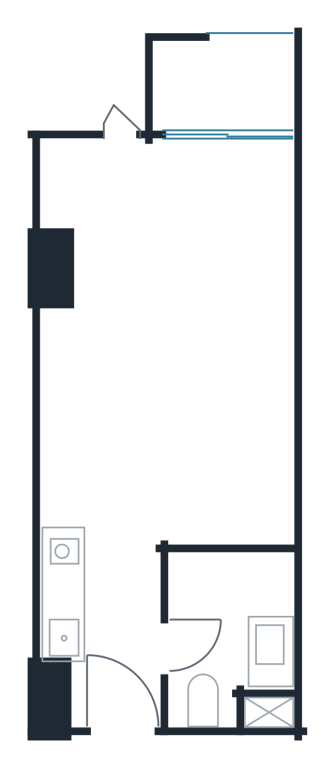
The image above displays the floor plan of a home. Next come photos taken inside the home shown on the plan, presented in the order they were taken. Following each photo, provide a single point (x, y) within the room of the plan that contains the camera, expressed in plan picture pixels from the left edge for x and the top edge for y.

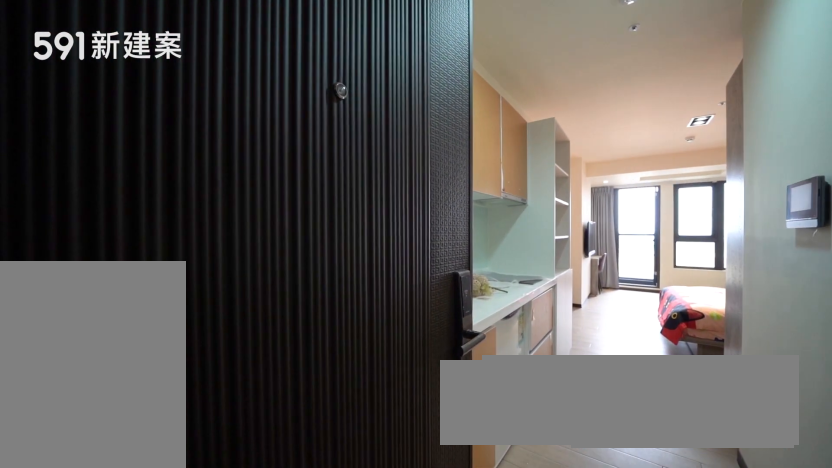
(114, 697)
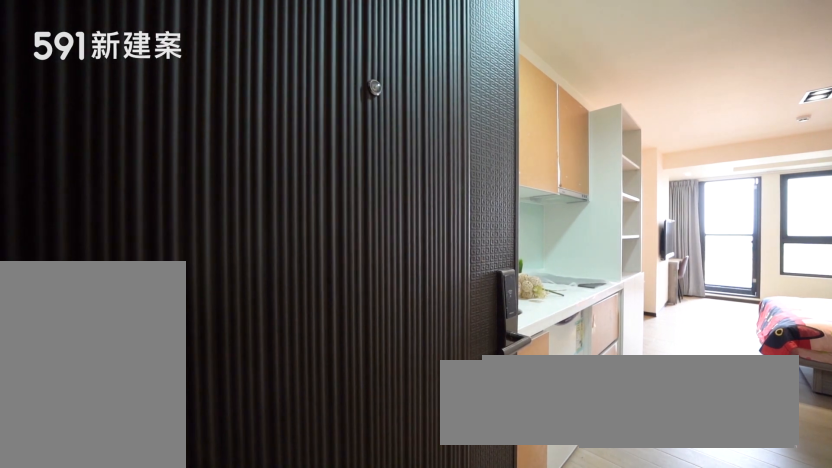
(114, 697)
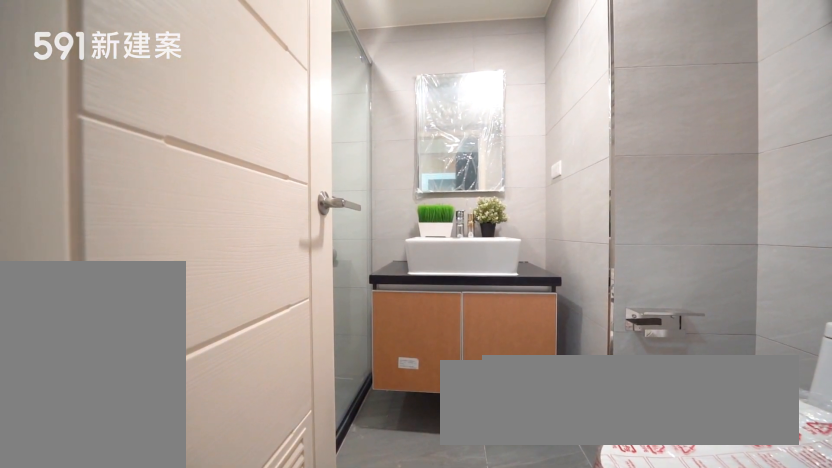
(227, 628)
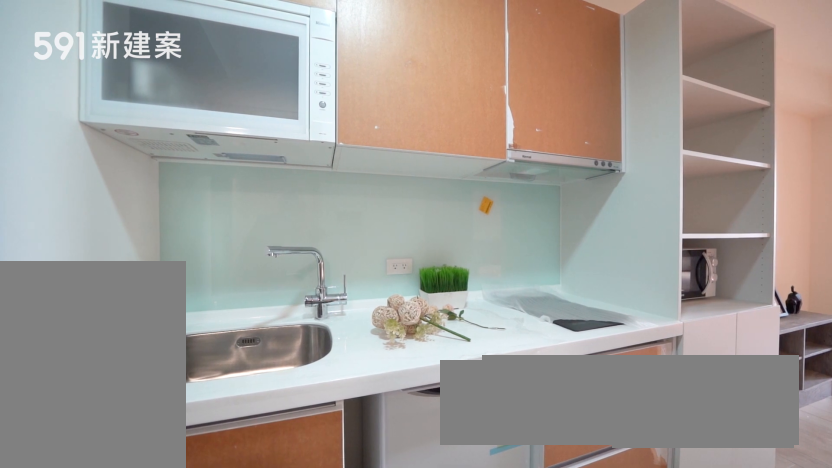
(99, 563)
